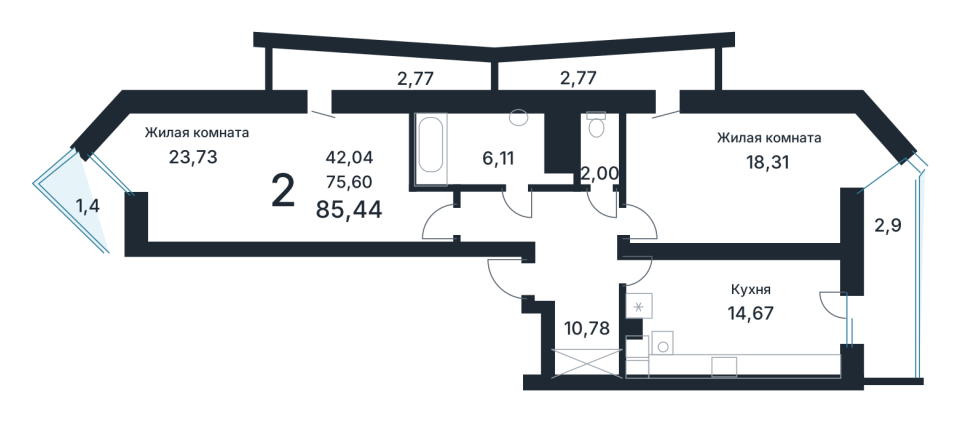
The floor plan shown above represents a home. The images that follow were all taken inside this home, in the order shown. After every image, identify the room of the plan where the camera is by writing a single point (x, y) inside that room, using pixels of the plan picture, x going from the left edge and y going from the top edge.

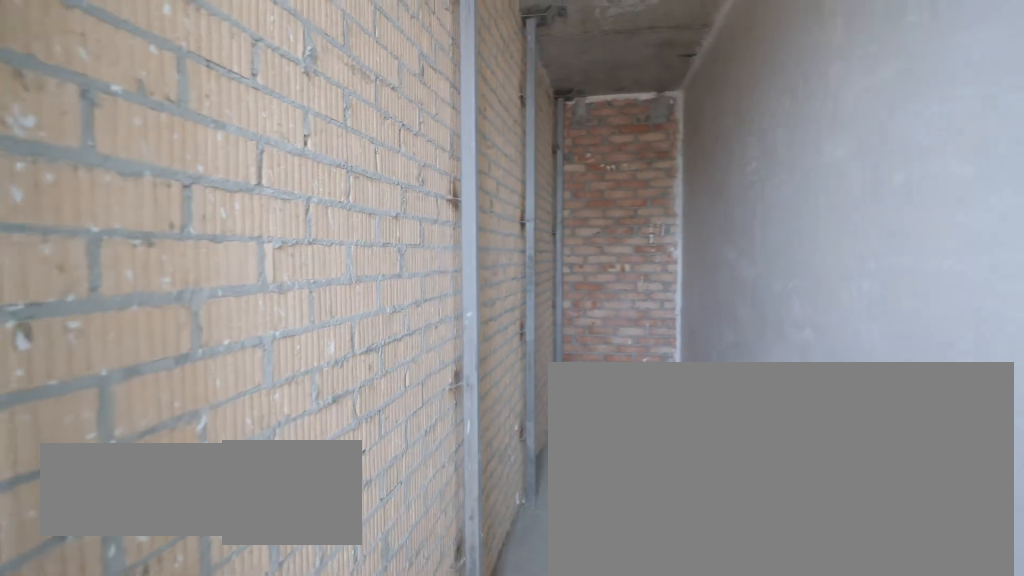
(376, 70)
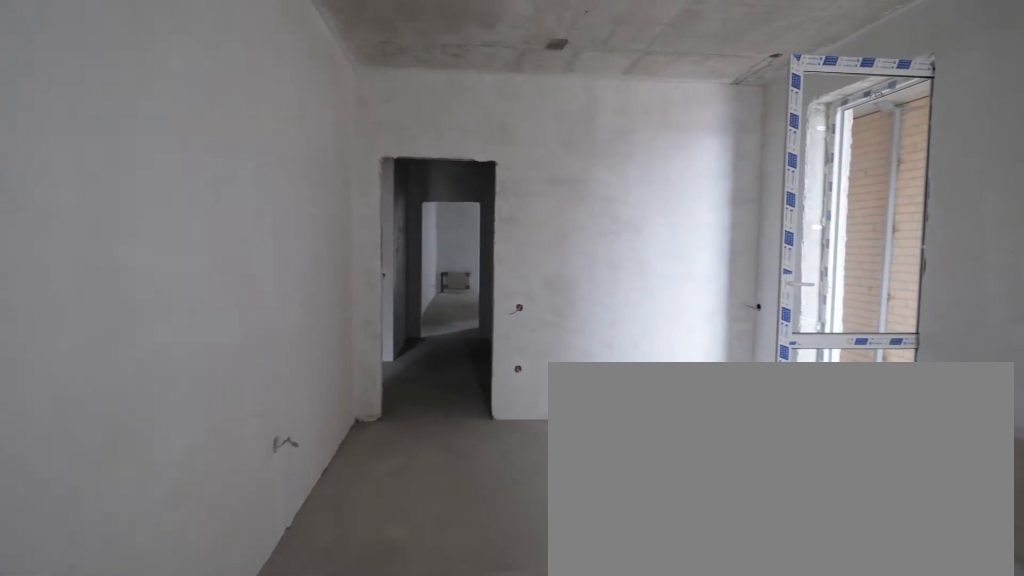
(744, 177)
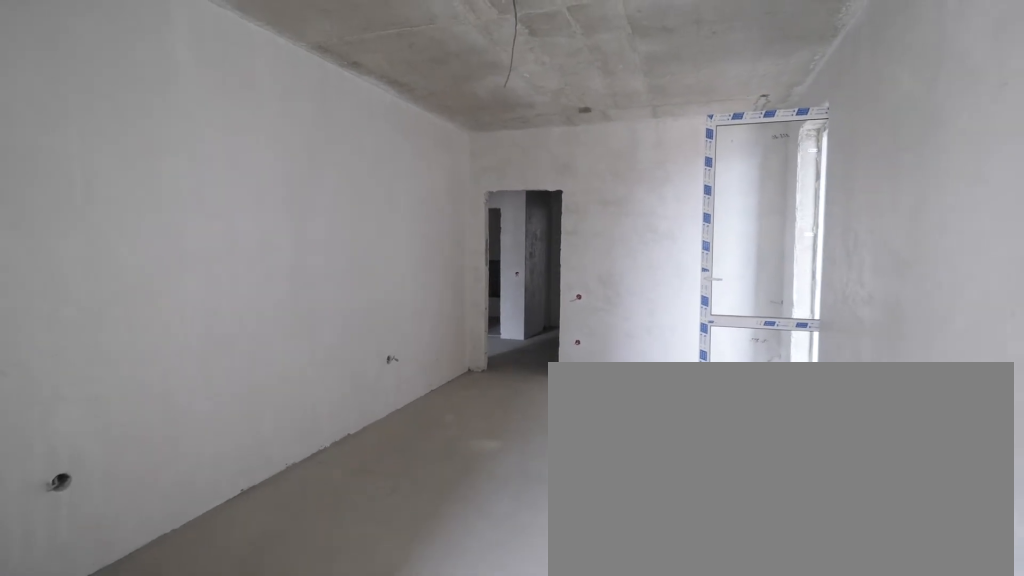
(744, 177)
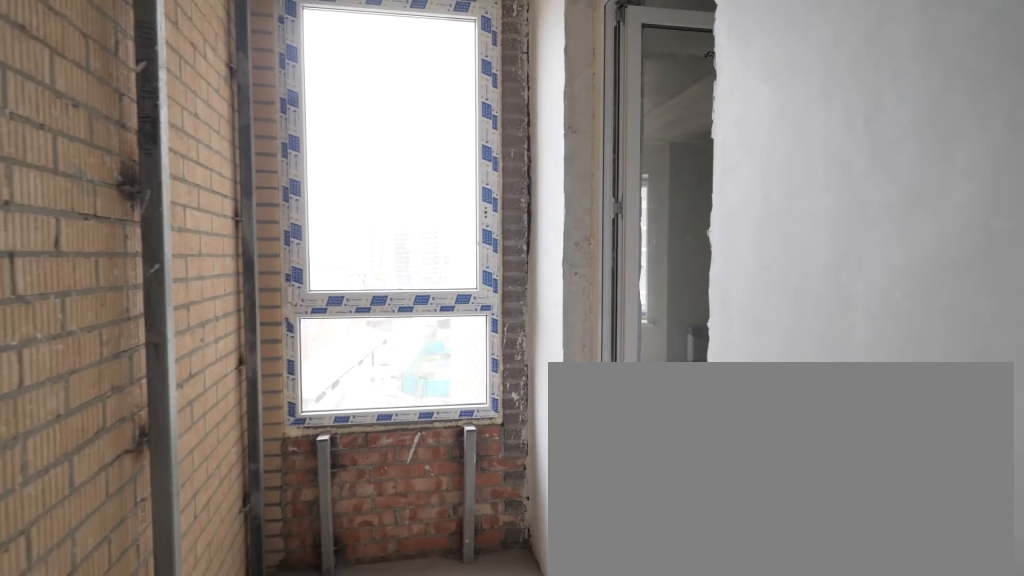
(610, 70)
